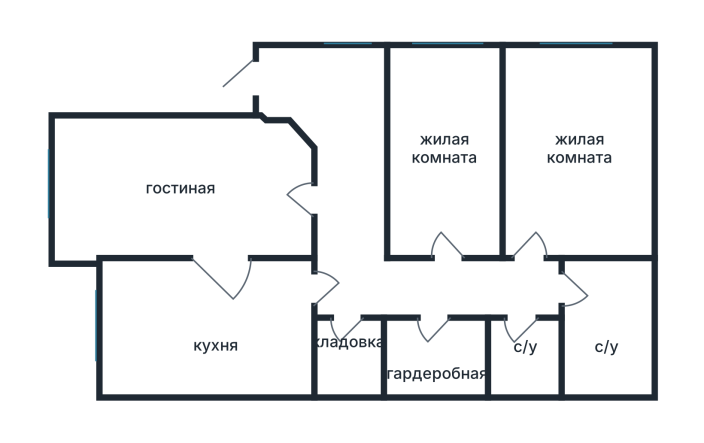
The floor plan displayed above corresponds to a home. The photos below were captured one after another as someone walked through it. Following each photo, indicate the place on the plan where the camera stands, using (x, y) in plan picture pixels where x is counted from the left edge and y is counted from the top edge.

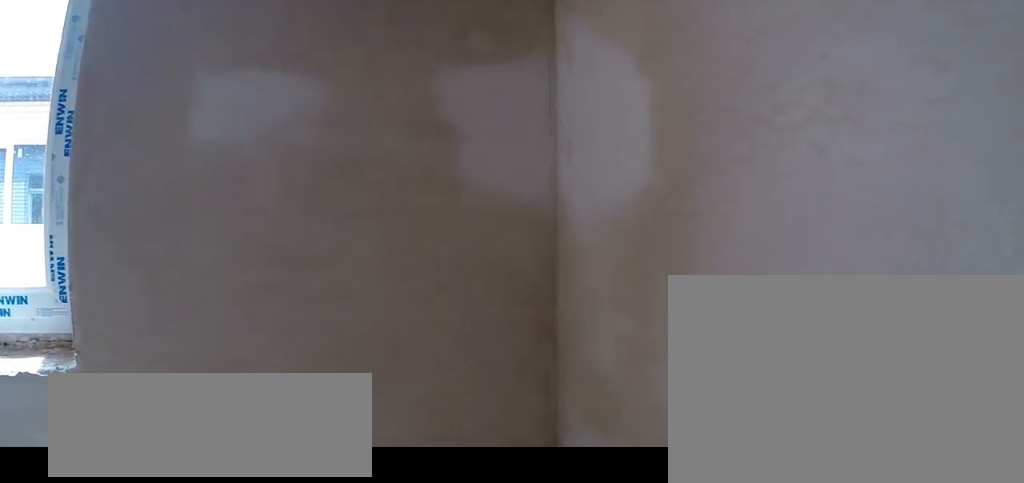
(614, 103)
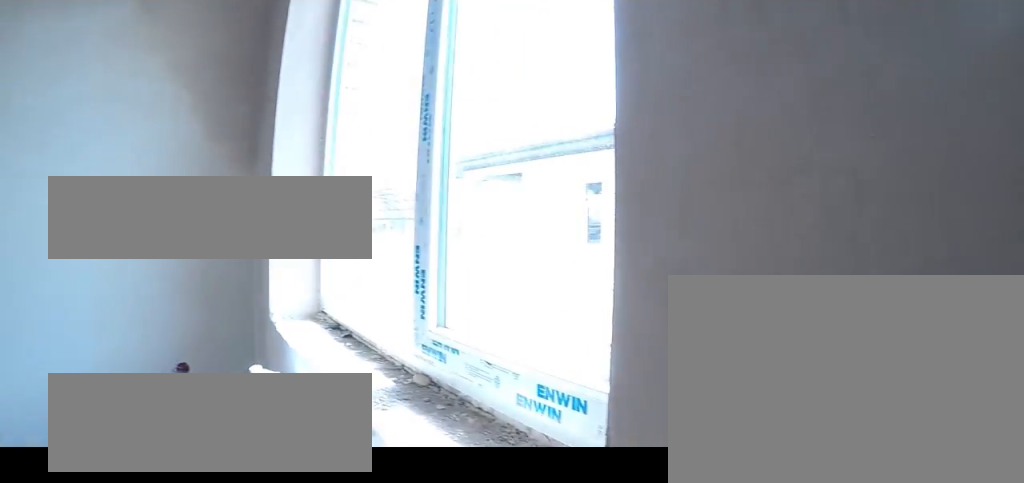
(630, 75)
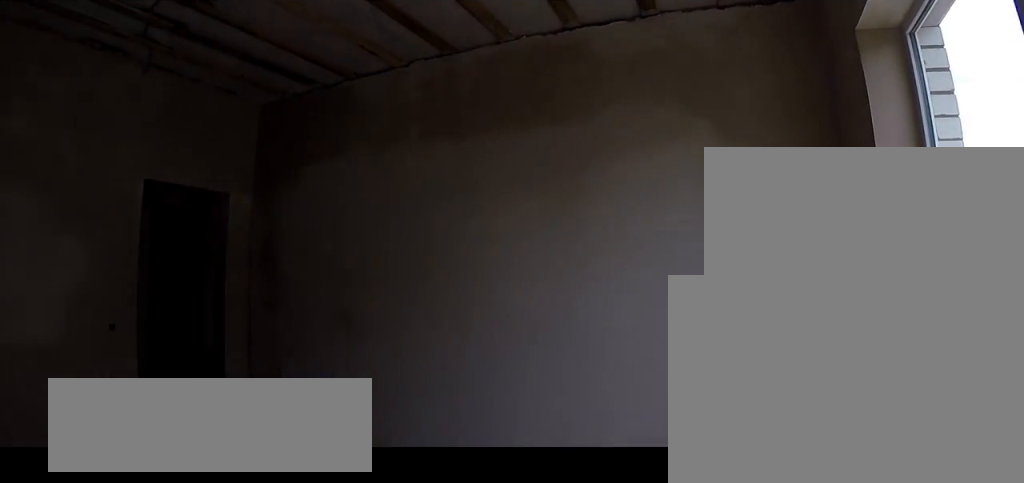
(630, 74)
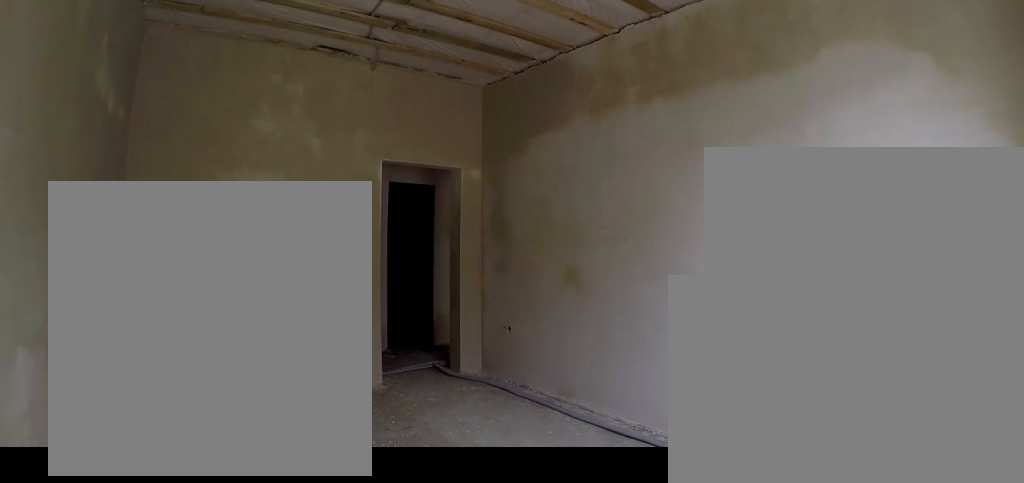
(631, 75)
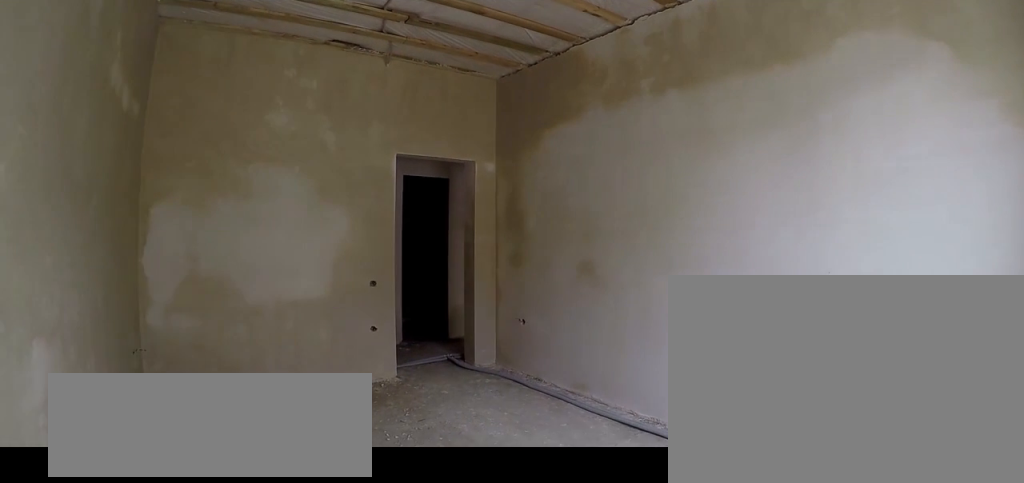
(631, 74)
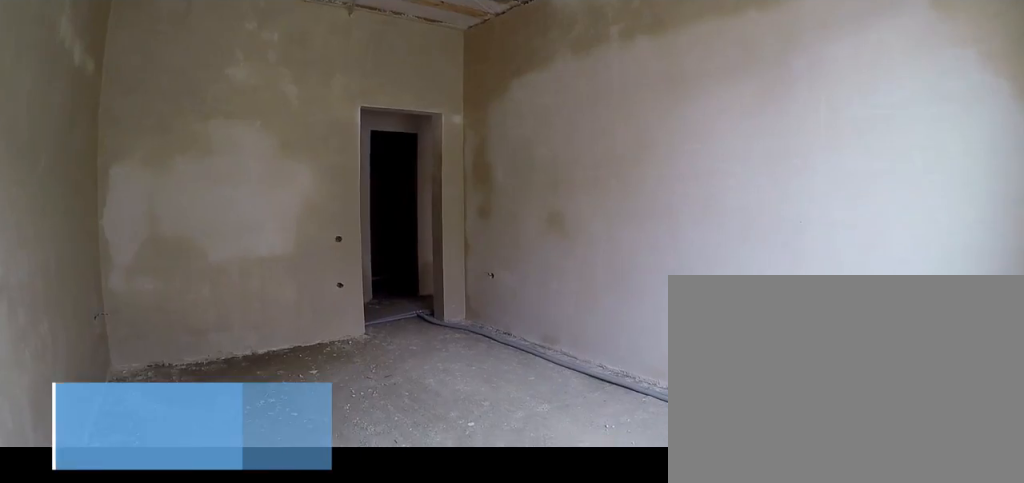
(630, 75)
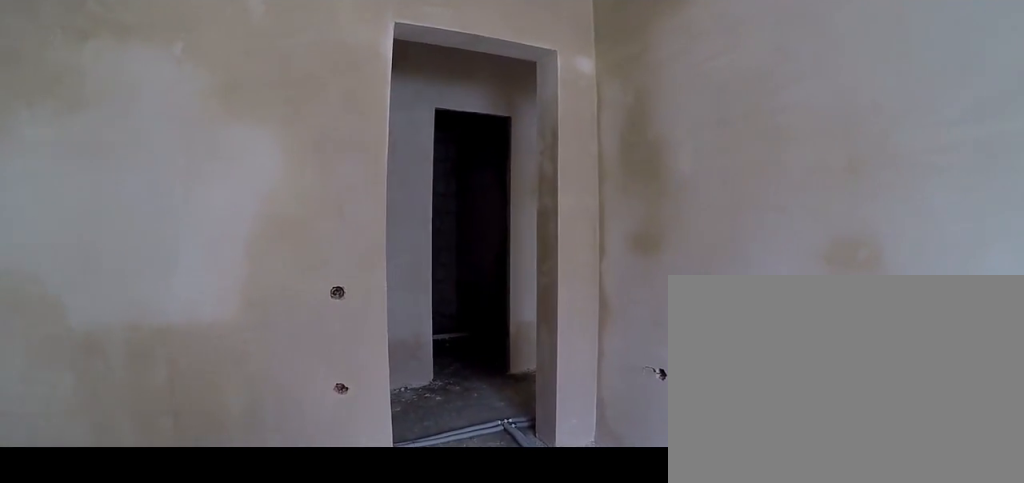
(569, 182)
